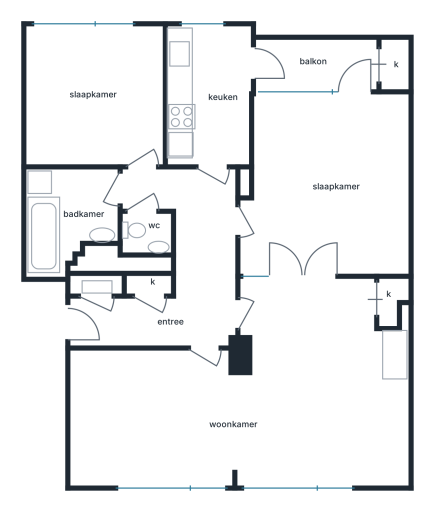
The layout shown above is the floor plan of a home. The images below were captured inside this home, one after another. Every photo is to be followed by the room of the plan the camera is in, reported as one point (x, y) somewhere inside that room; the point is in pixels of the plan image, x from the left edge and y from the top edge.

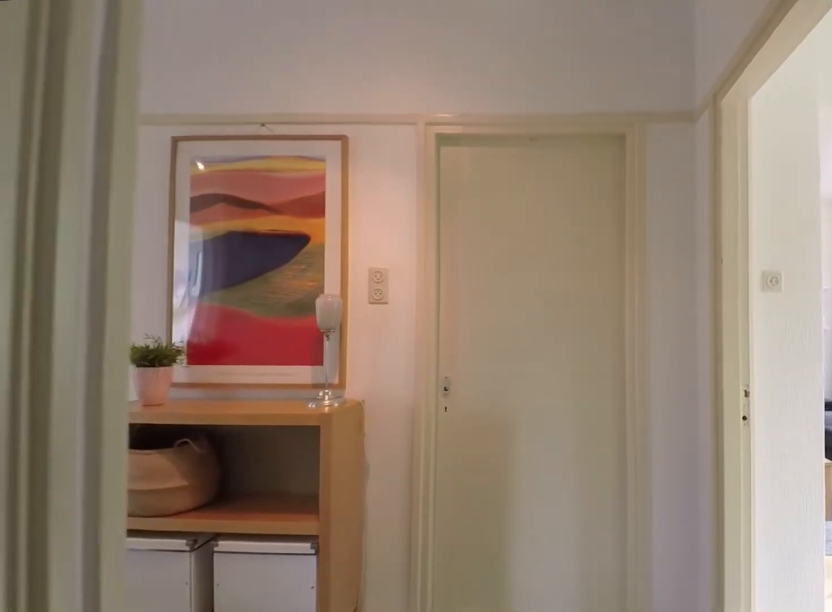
(181, 265)
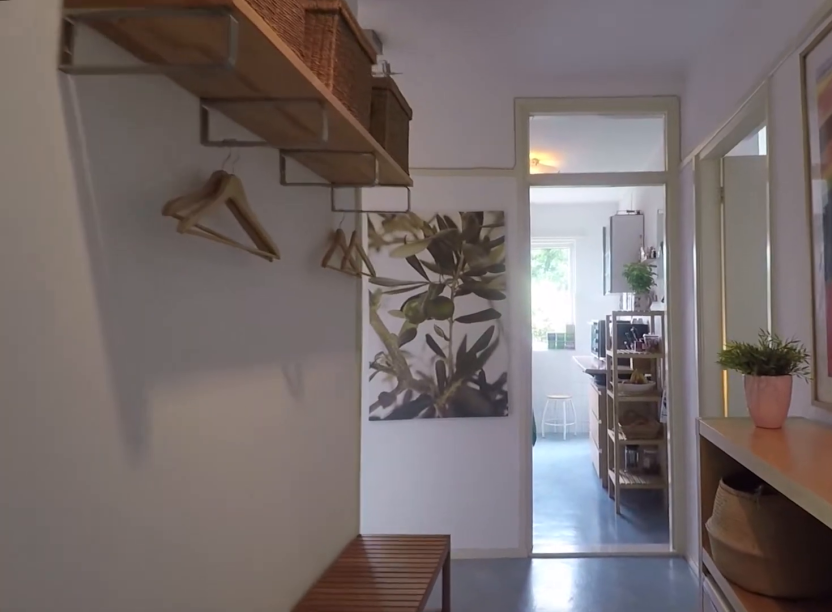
(179, 265)
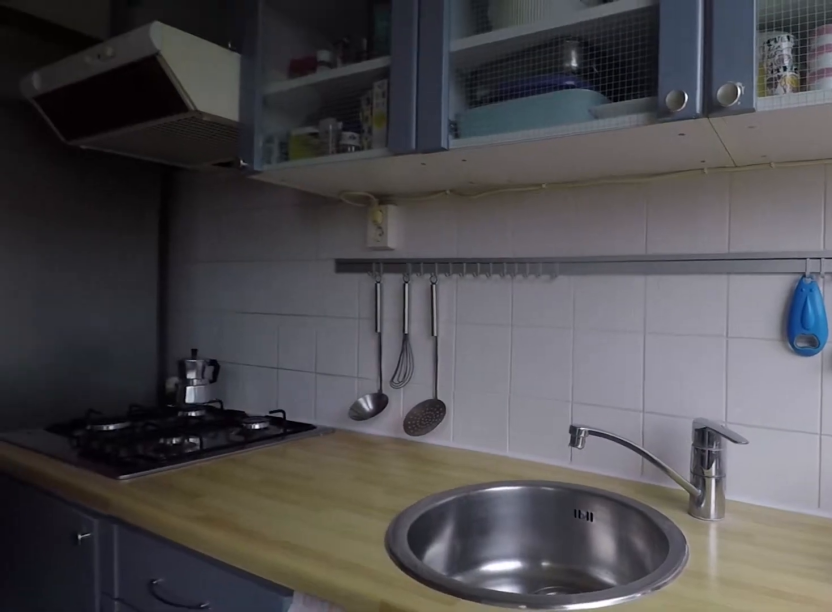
(182, 88)
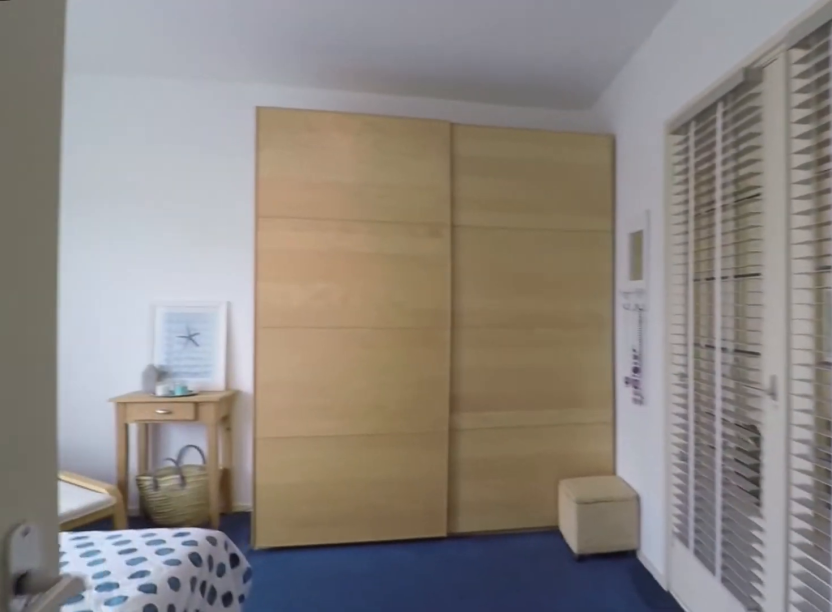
(327, 186)
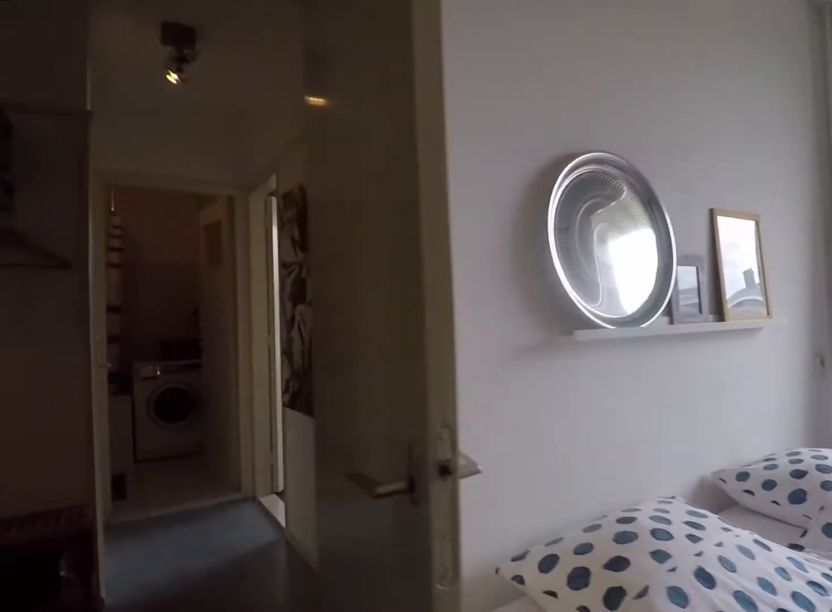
(327, 186)
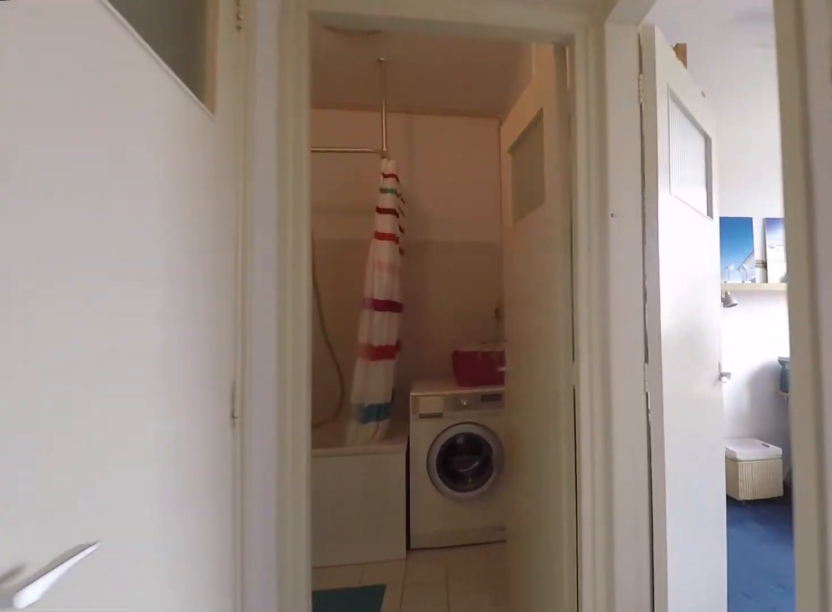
(187, 296)
